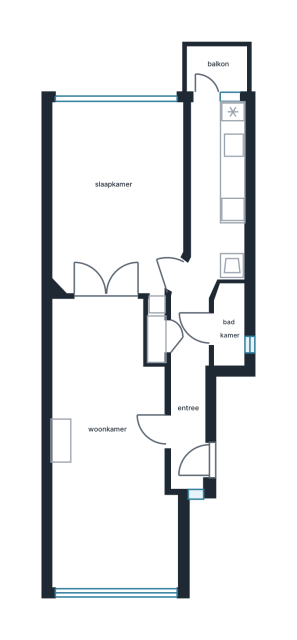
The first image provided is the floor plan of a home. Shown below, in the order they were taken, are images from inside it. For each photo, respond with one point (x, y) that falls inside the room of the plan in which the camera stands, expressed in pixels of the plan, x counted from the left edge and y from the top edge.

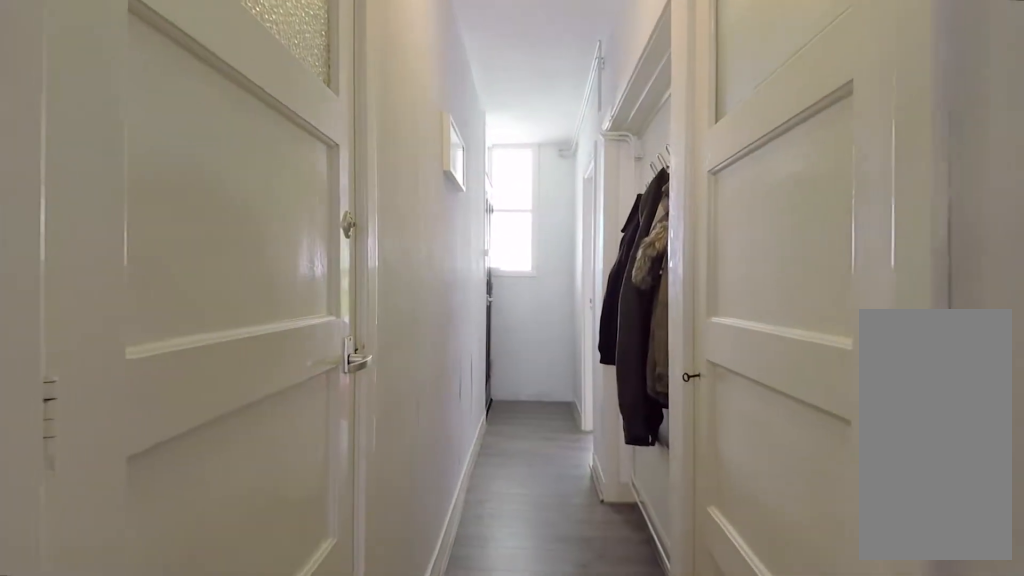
(201, 360)
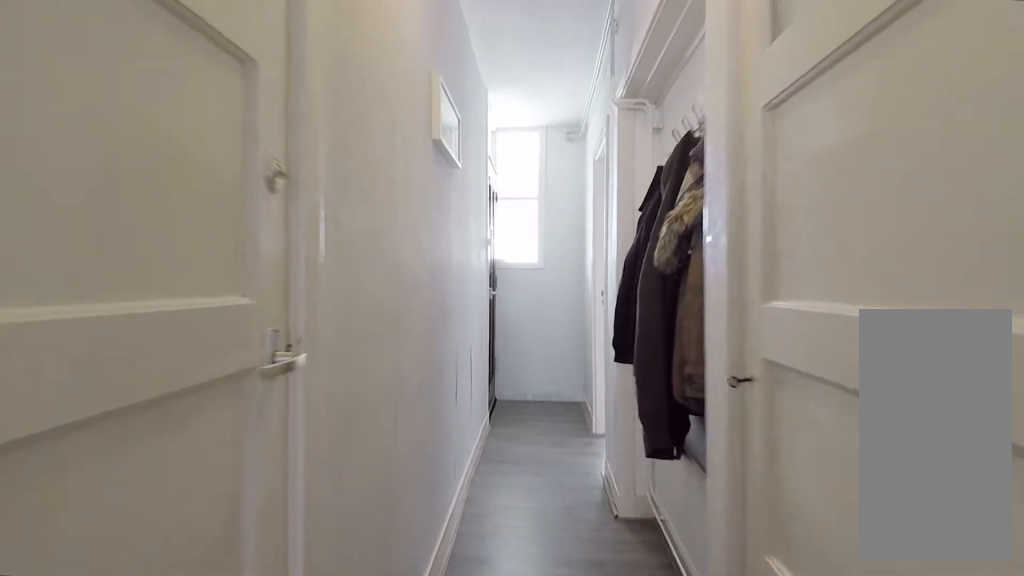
(201, 360)
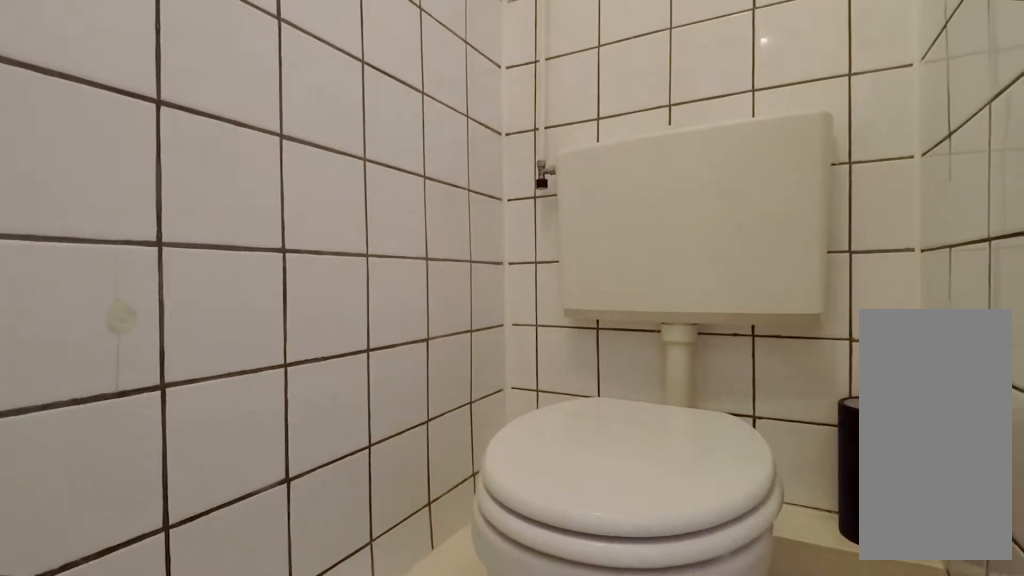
(228, 326)
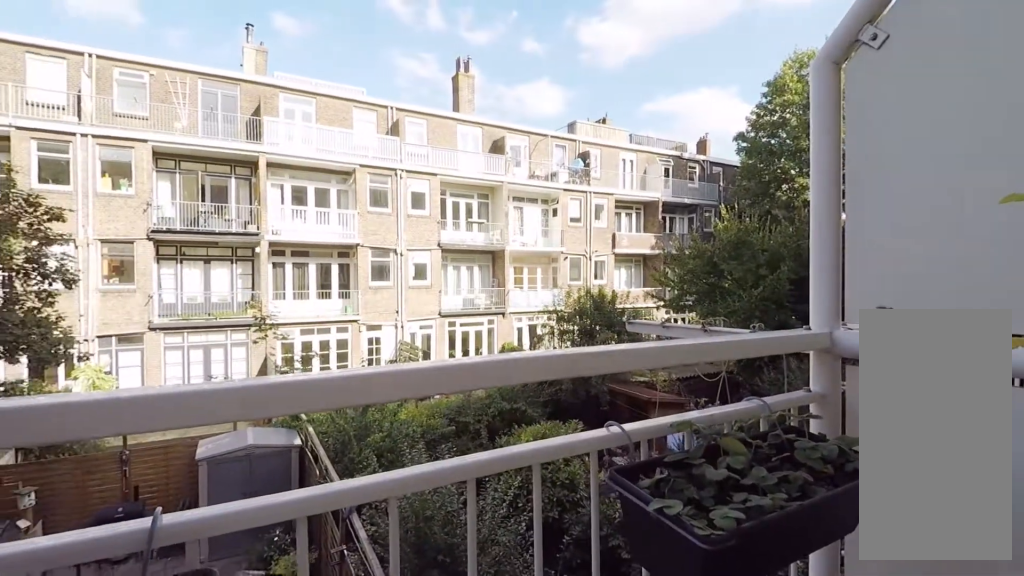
(216, 70)
